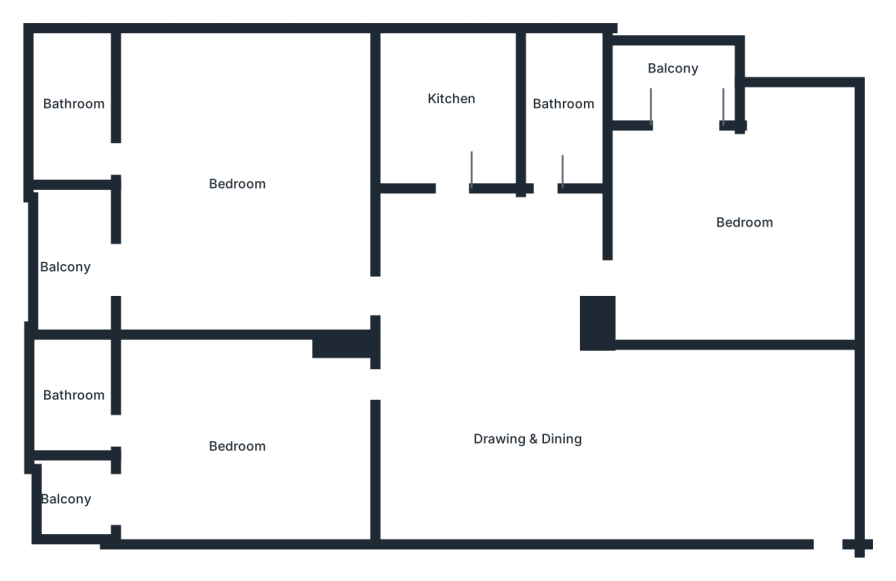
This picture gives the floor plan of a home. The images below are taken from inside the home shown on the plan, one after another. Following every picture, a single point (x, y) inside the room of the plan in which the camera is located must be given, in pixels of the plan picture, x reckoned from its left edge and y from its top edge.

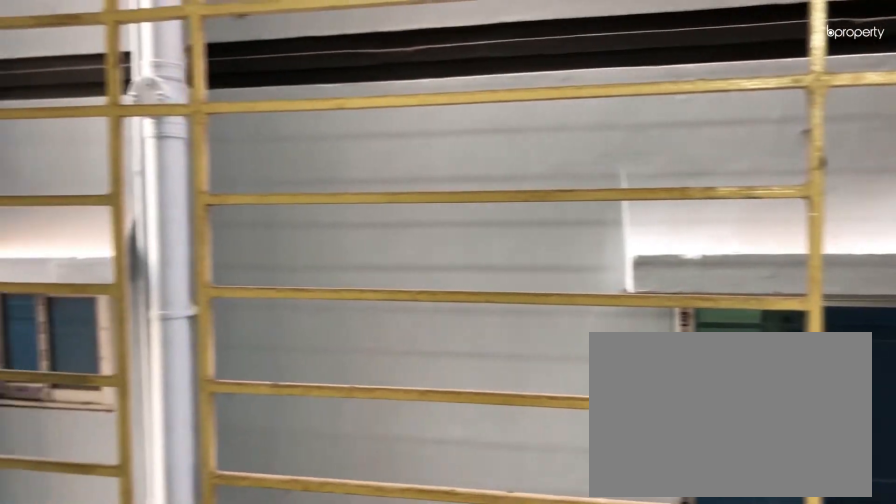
(671, 84)
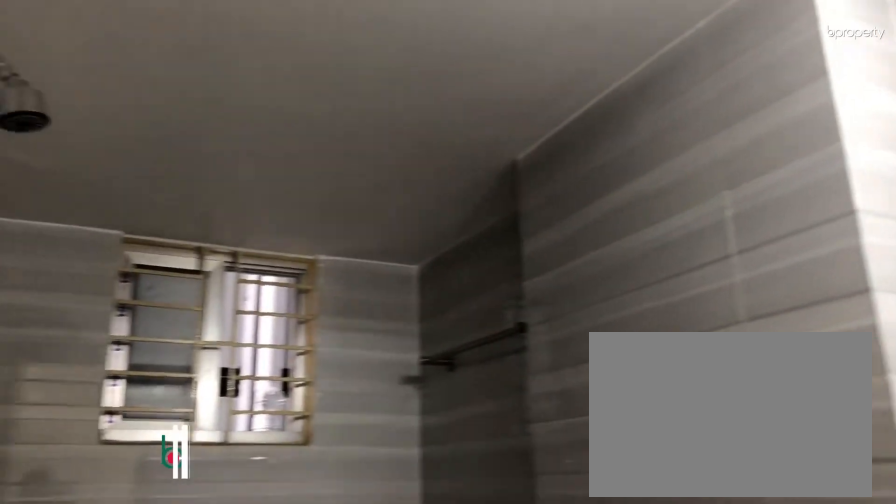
(557, 108)
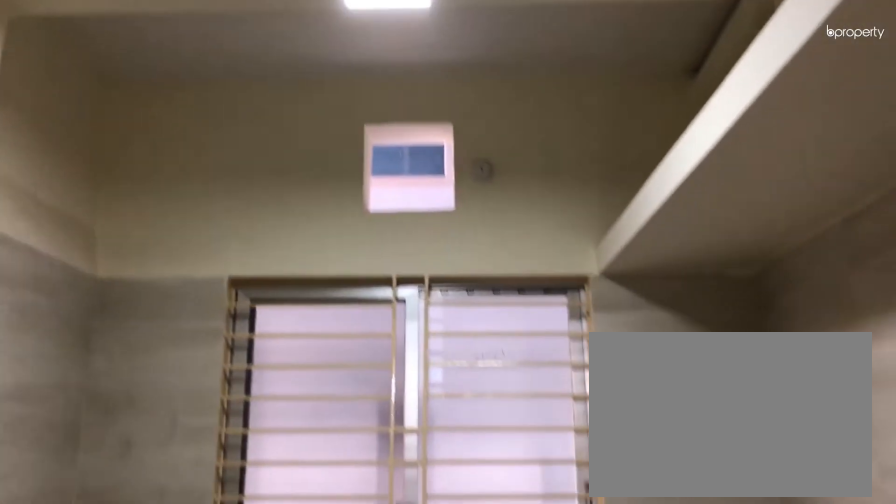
(447, 109)
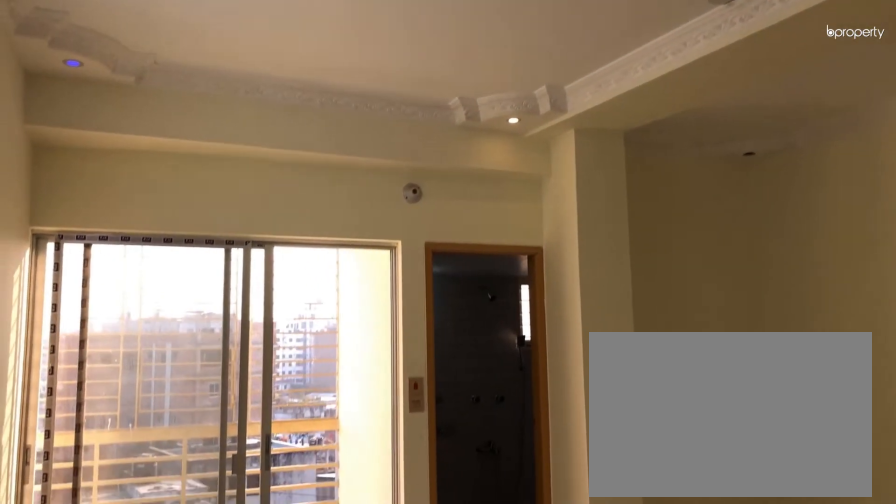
(227, 183)
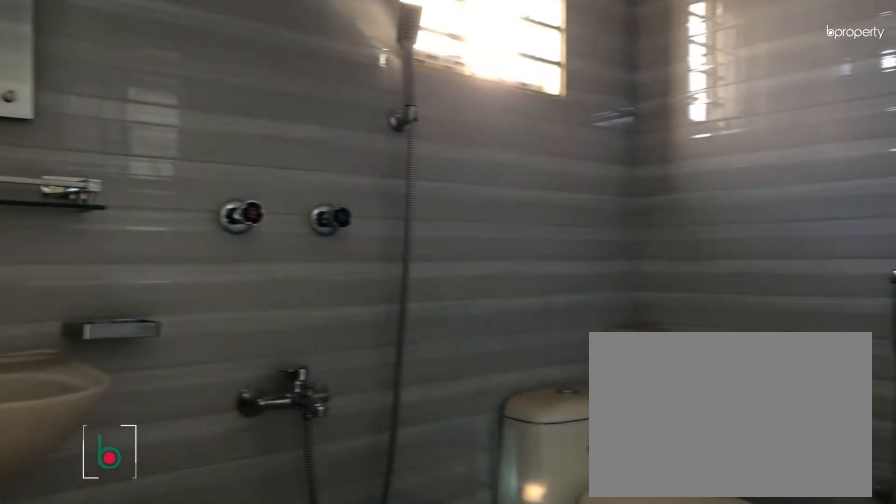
(71, 106)
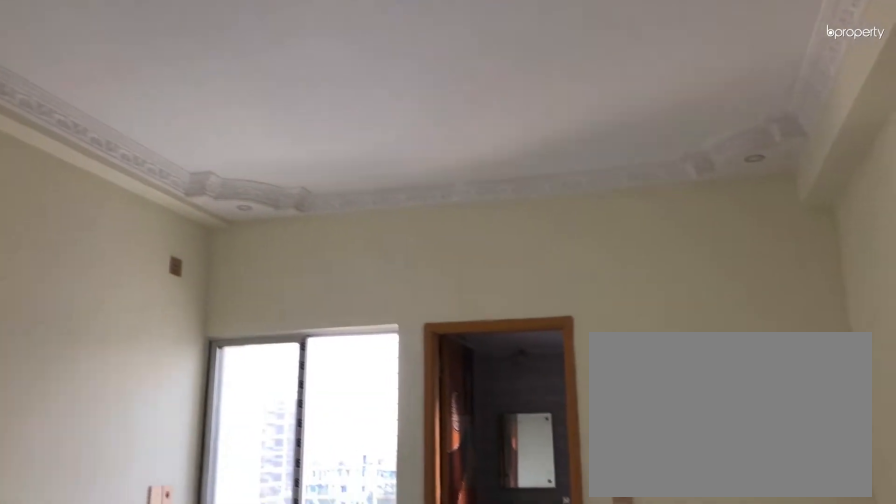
(234, 447)
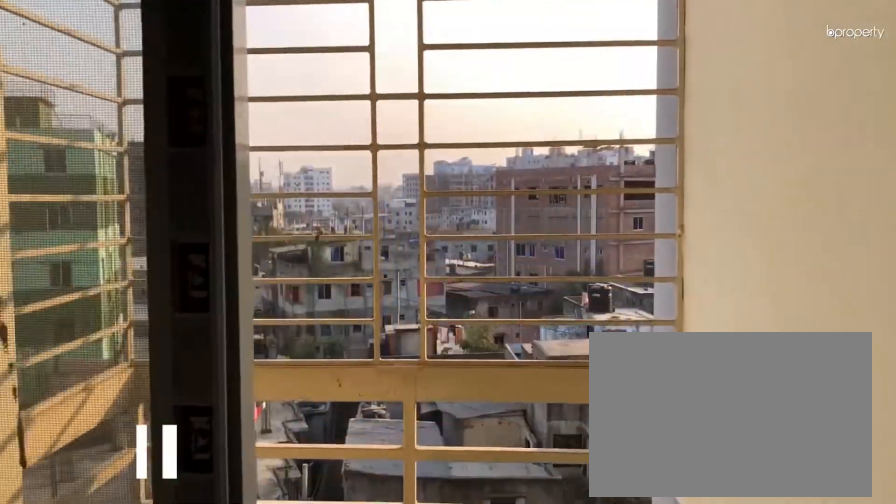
(77, 504)
